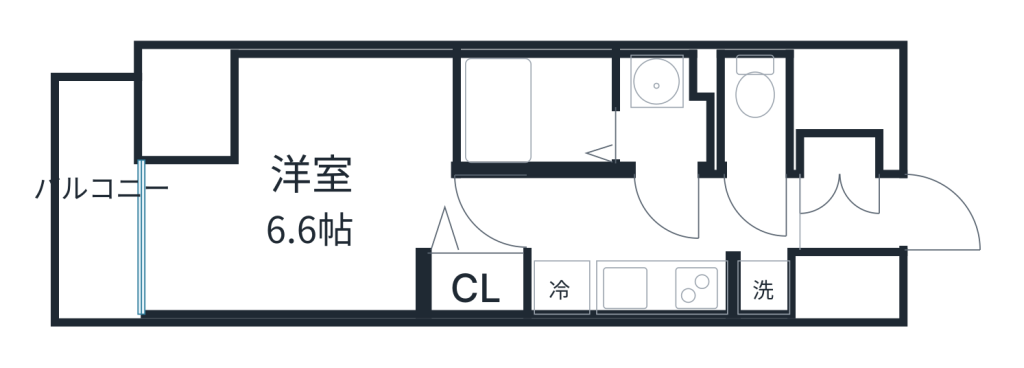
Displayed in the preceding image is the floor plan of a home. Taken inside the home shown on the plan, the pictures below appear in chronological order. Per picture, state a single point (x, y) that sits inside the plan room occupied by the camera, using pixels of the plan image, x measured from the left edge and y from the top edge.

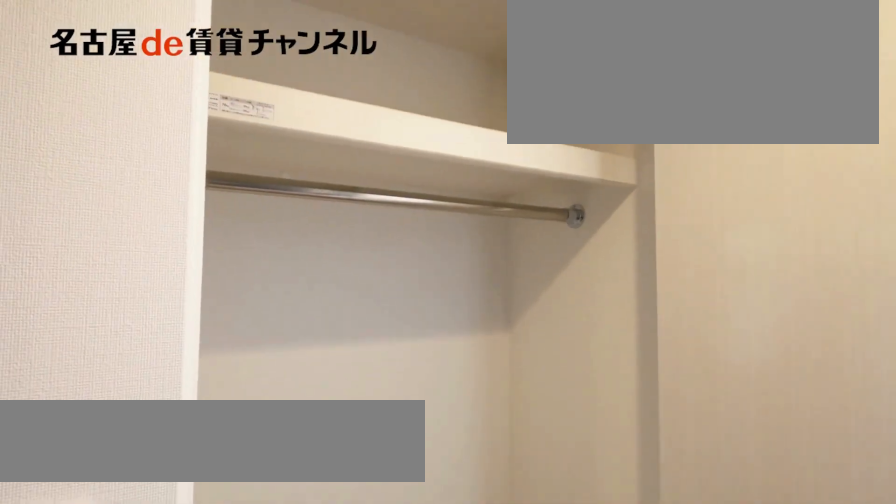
(473, 284)
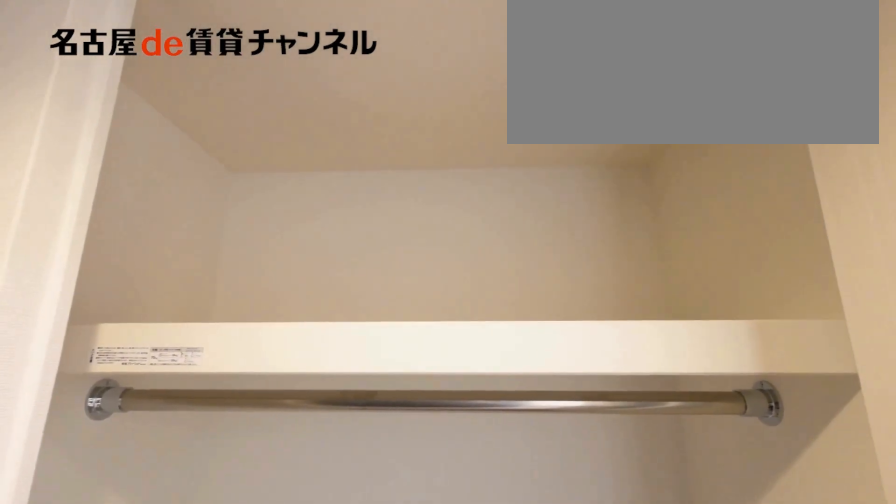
(473, 284)
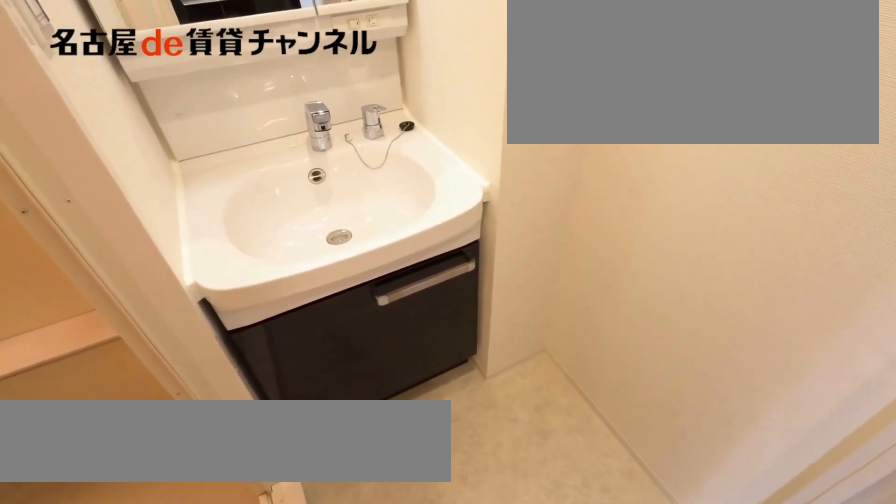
(666, 112)
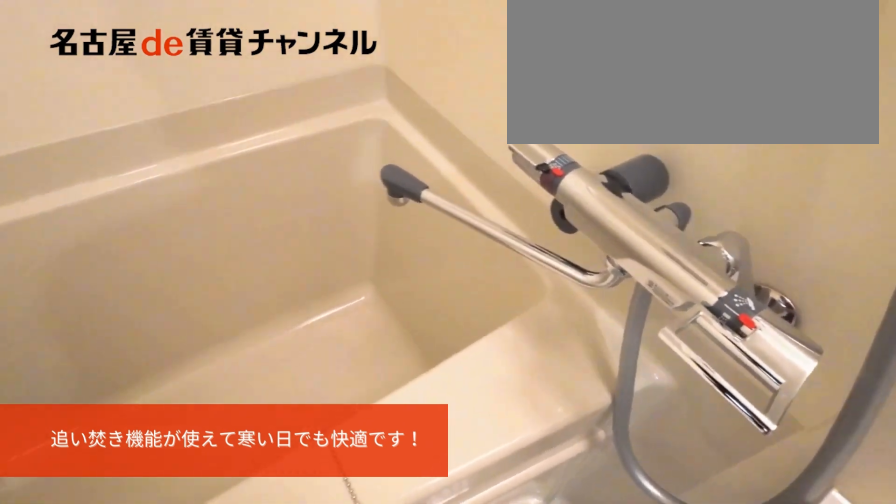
(536, 111)
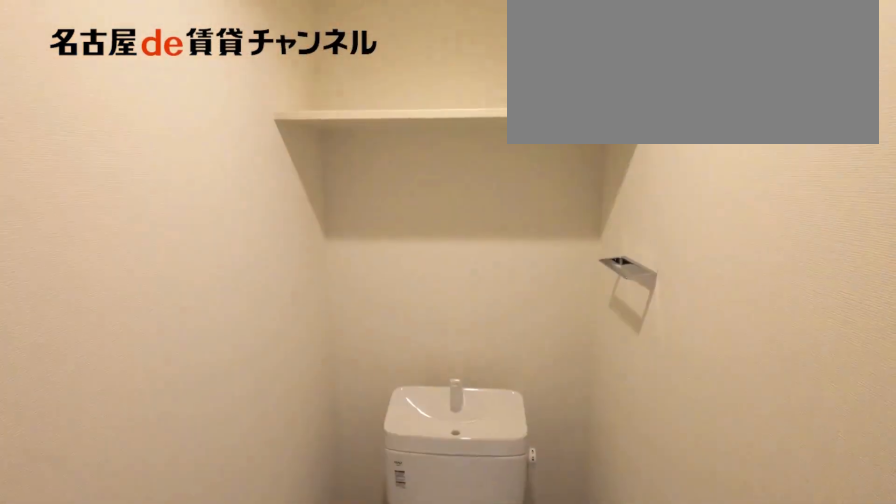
(751, 111)
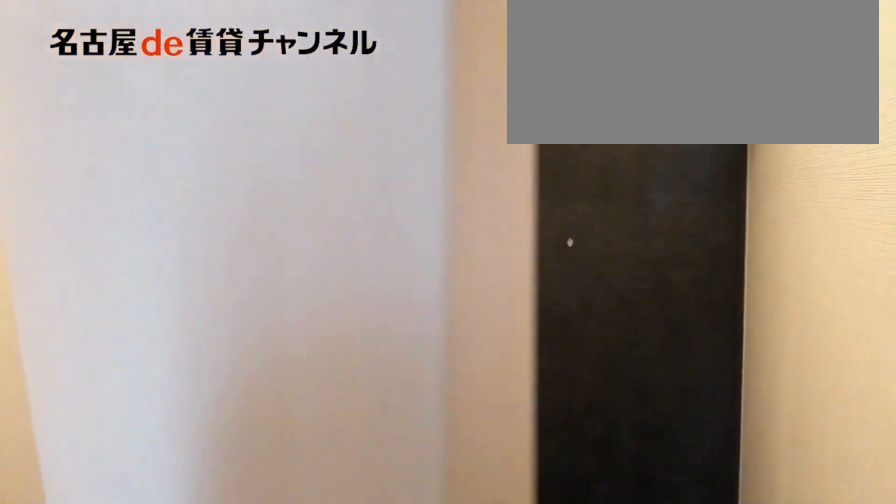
(751, 111)
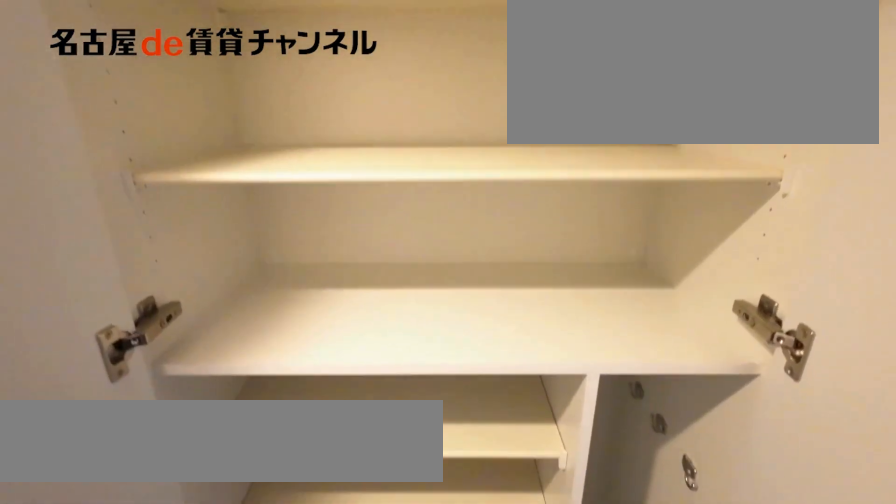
(847, 152)
